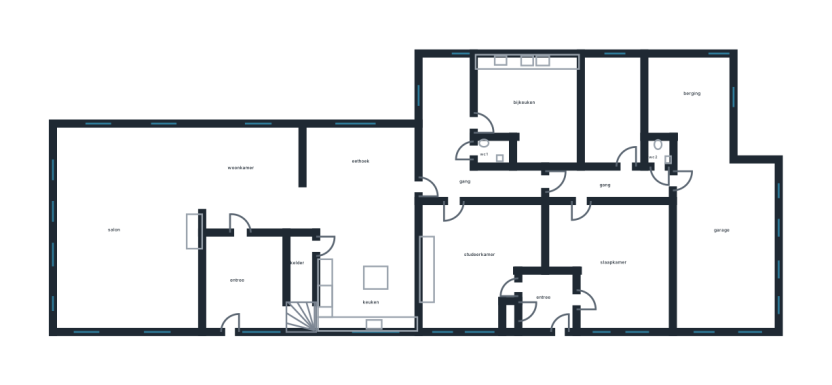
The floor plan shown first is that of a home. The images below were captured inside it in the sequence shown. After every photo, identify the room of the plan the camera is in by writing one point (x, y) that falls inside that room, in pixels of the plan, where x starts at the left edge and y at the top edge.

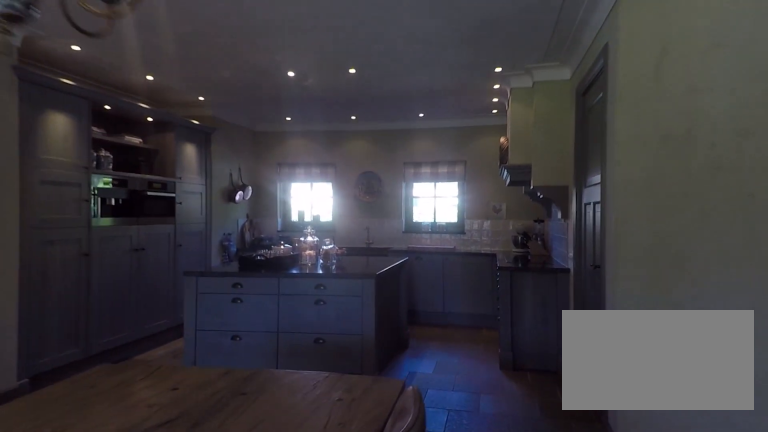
(364, 226)
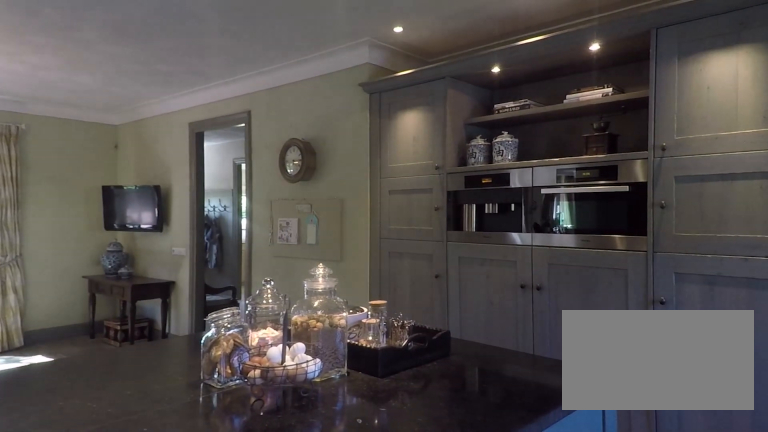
(364, 226)
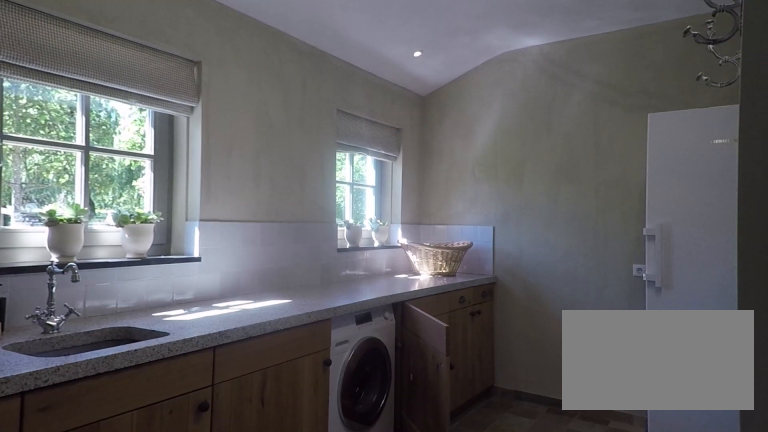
(530, 110)
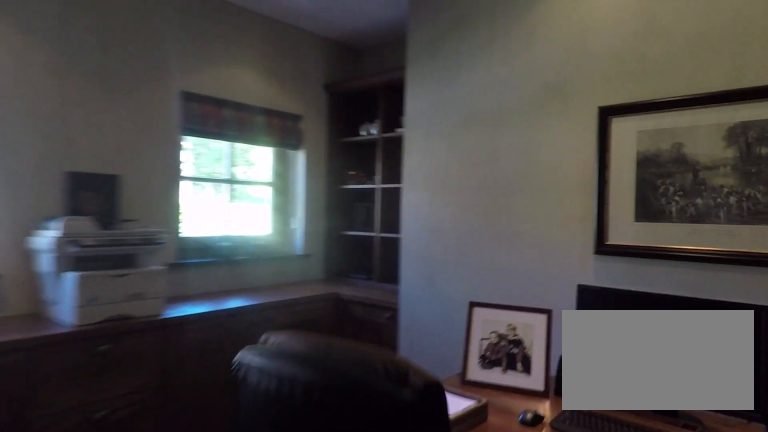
(478, 260)
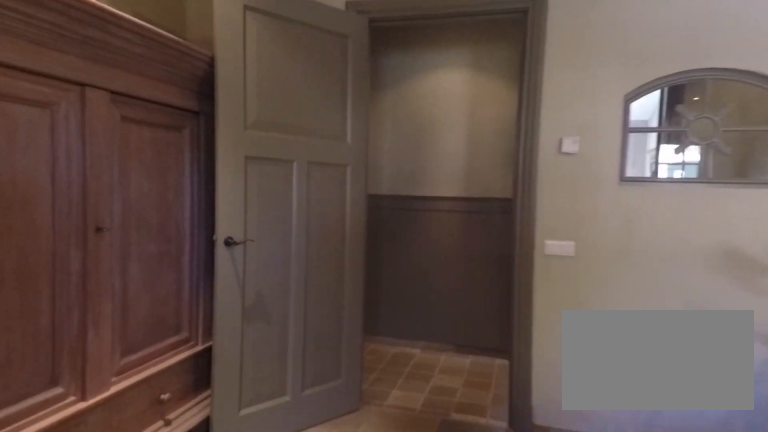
(613, 262)
